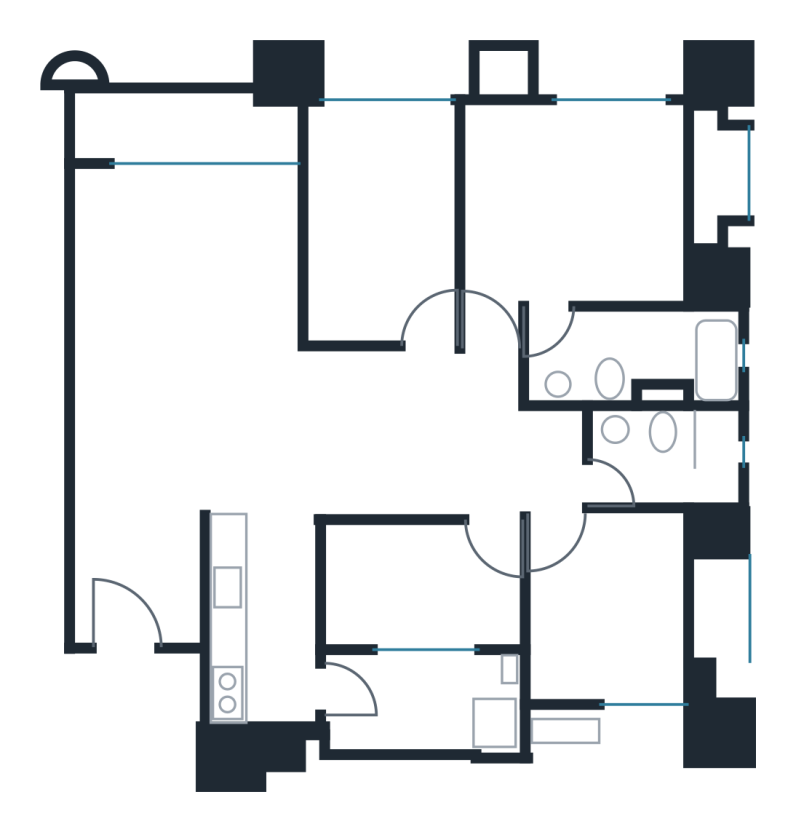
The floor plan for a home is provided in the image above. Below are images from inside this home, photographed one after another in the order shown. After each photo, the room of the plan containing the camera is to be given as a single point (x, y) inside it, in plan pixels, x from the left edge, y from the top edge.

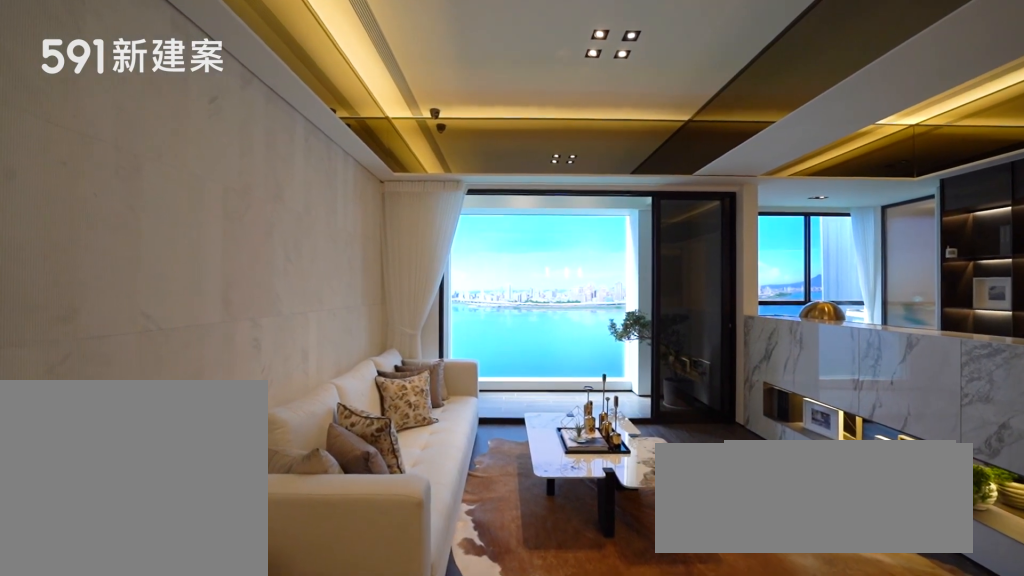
(185, 307)
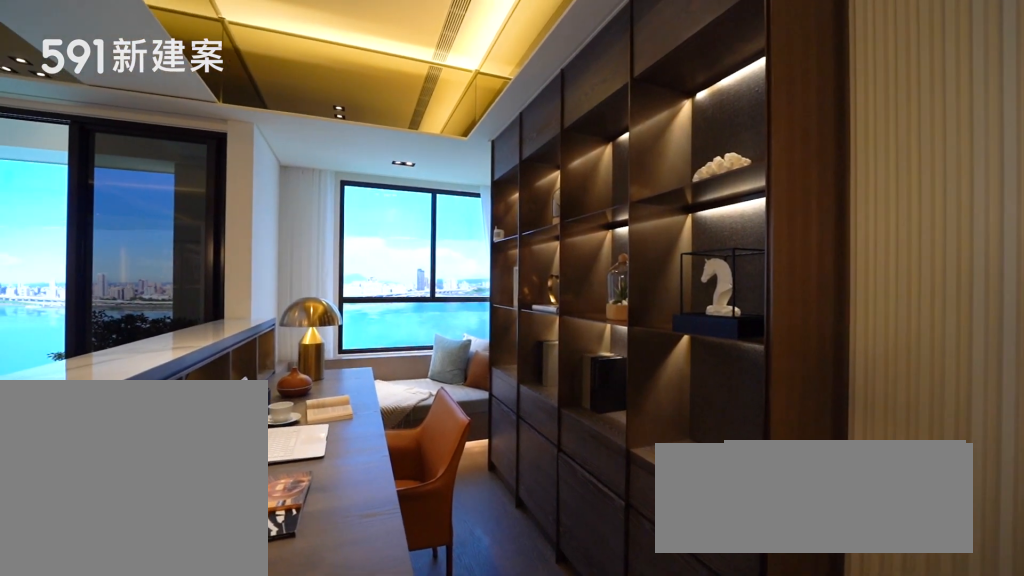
(381, 215)
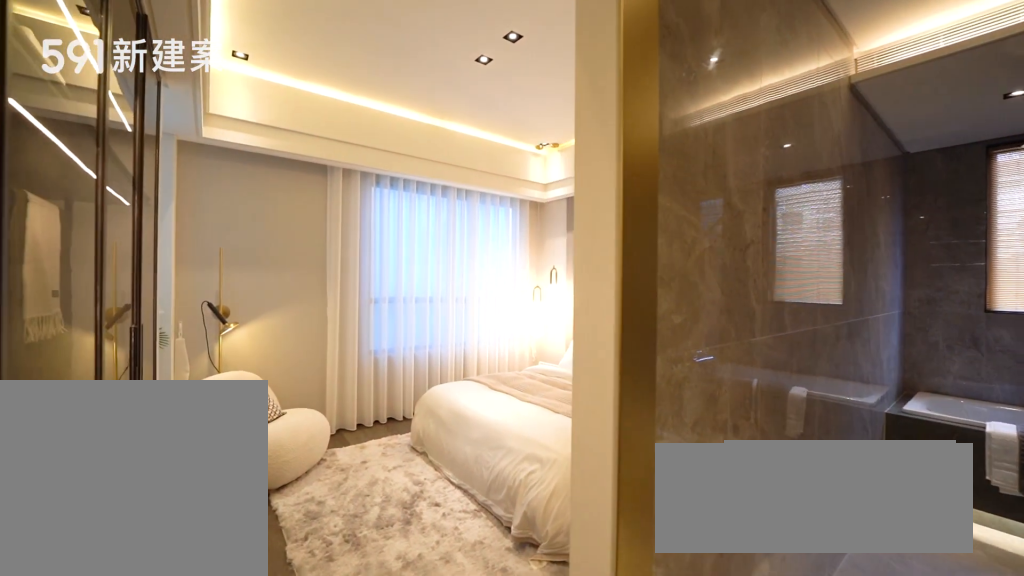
(579, 206)
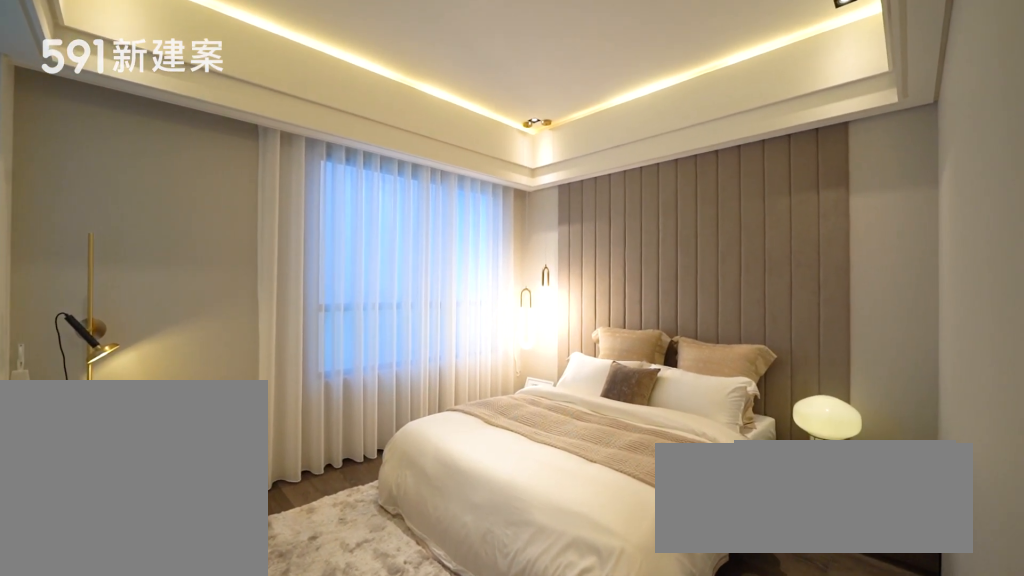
(579, 206)
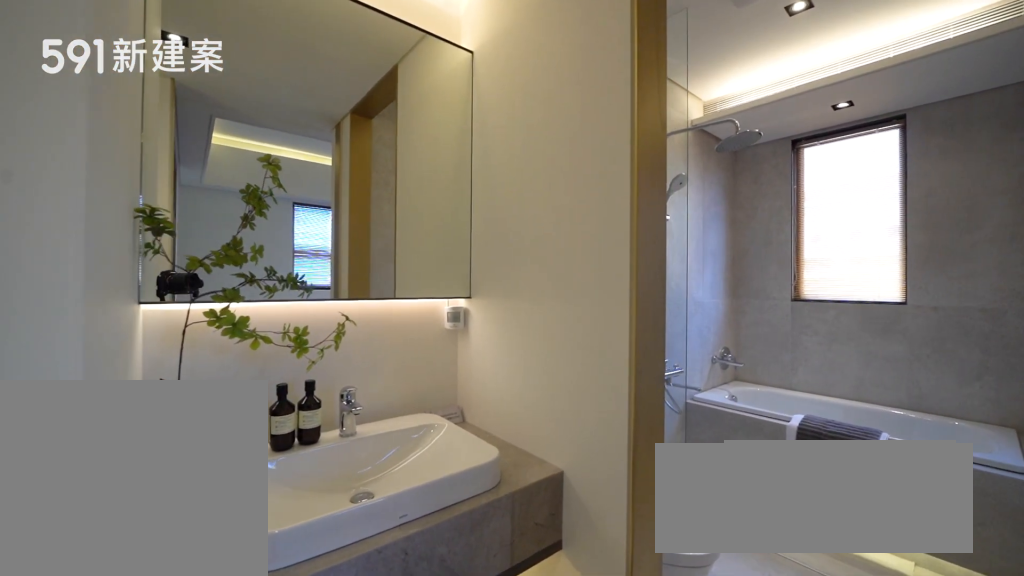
(674, 455)
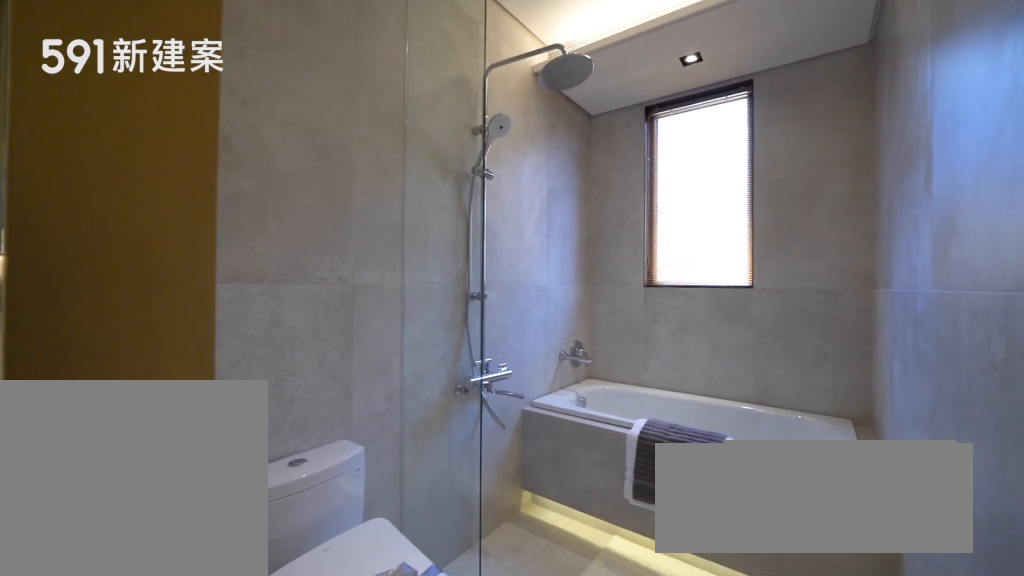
(674, 455)
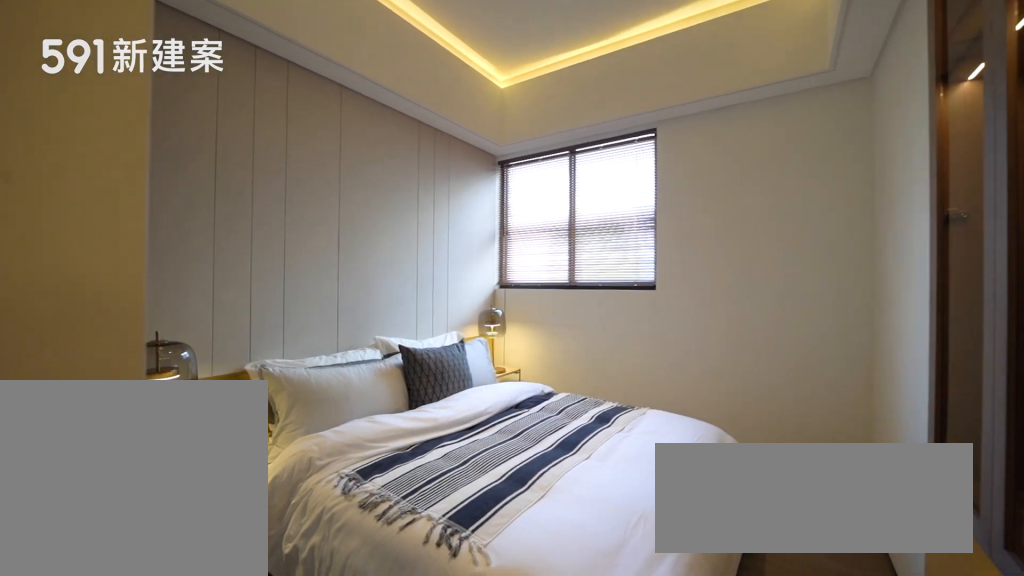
(609, 616)
